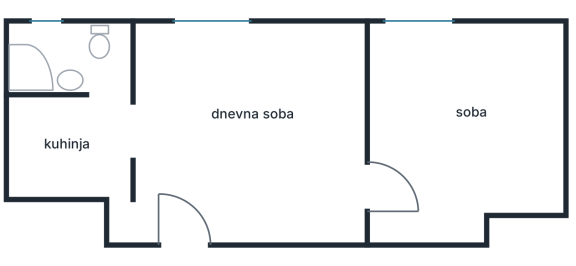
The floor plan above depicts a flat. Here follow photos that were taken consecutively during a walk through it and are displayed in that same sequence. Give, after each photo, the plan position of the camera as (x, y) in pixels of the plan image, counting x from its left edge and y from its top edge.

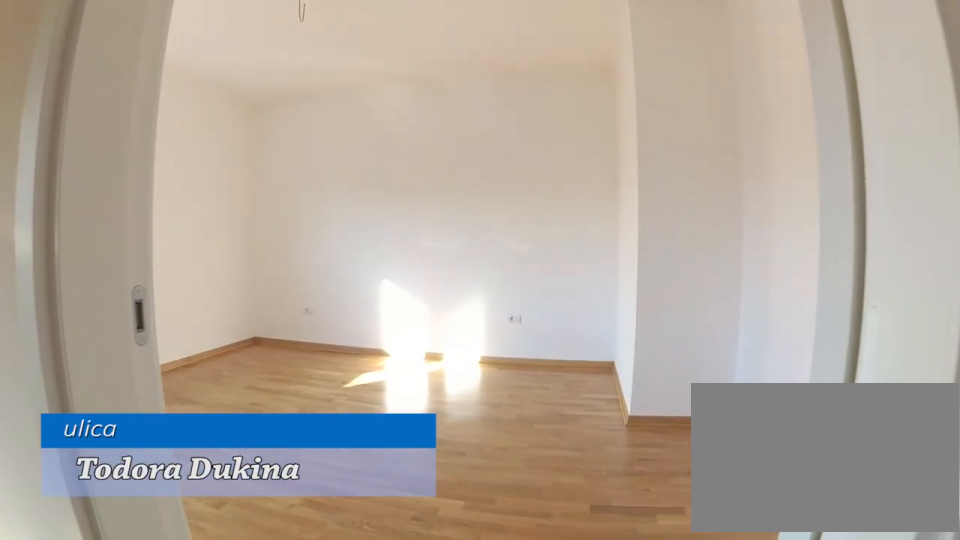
(343, 197)
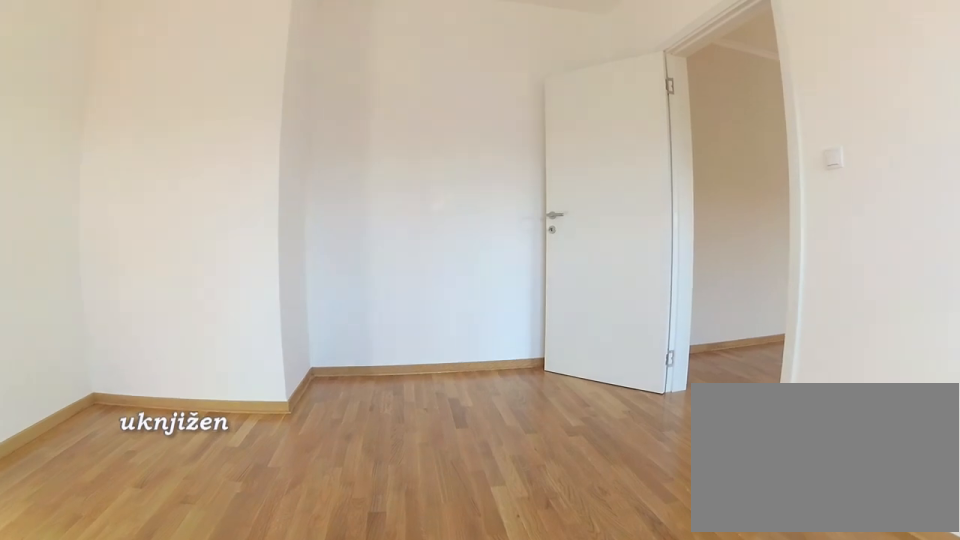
(460, 88)
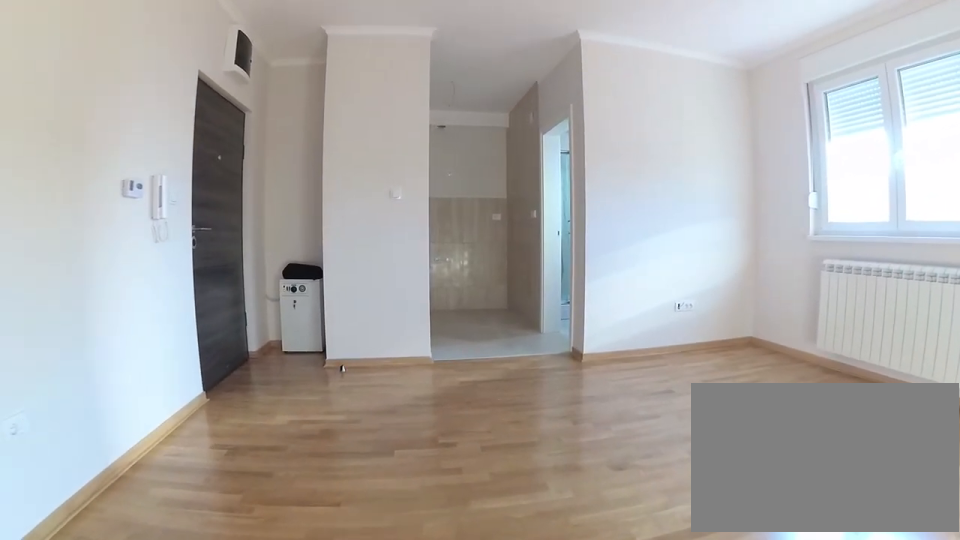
(348, 176)
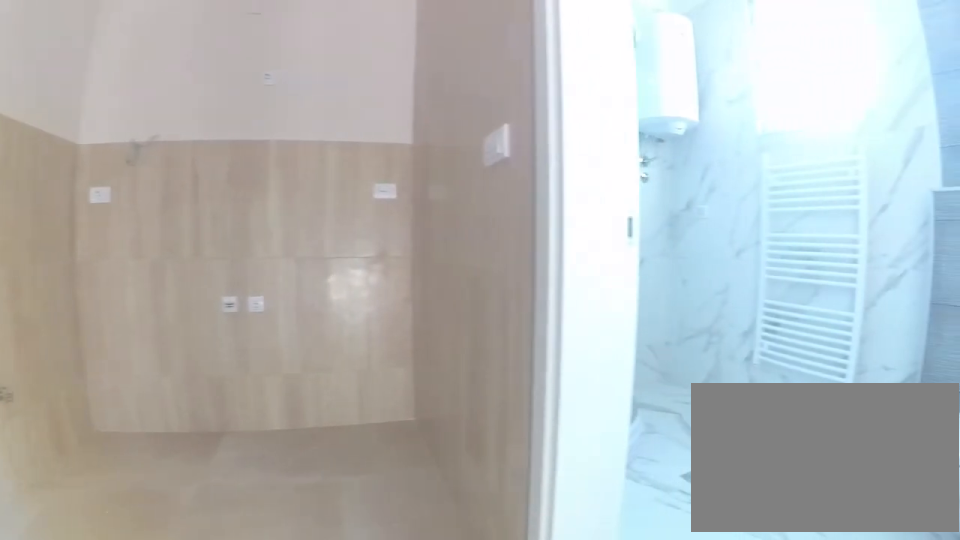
(123, 134)
